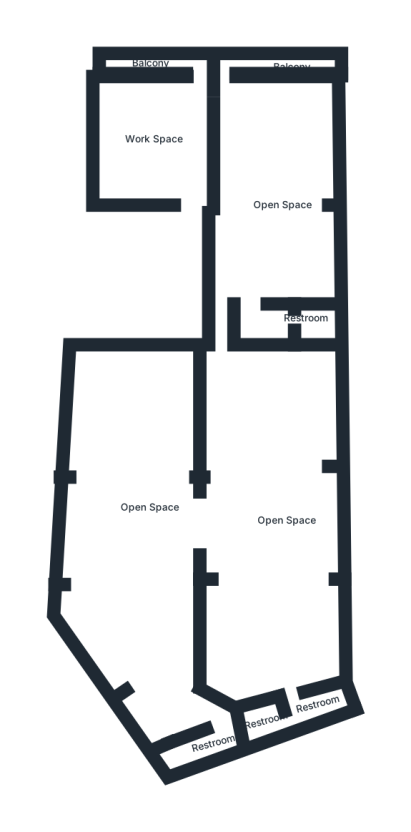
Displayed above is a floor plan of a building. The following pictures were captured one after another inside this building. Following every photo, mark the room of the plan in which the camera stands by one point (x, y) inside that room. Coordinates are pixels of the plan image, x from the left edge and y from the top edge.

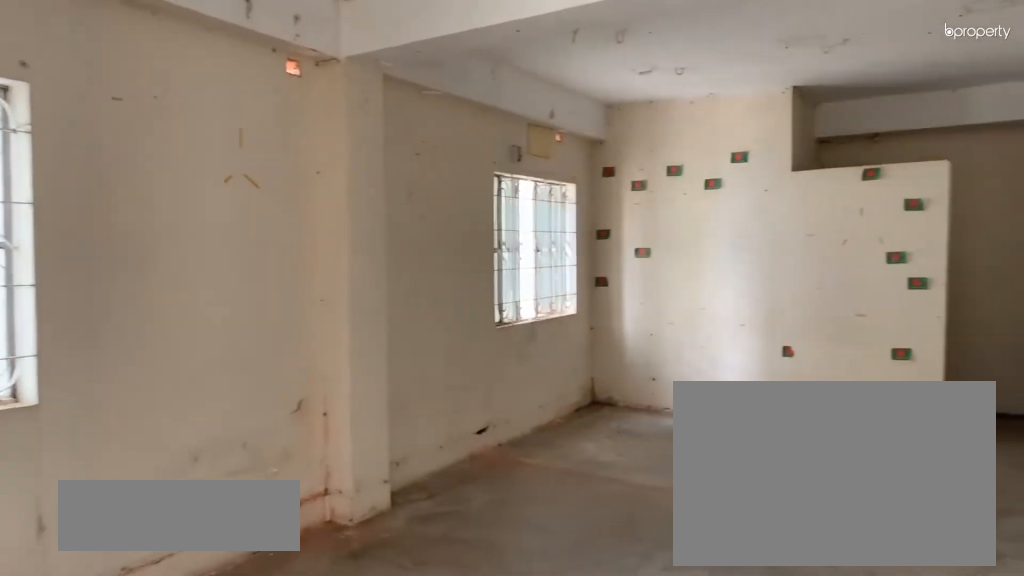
(283, 201)
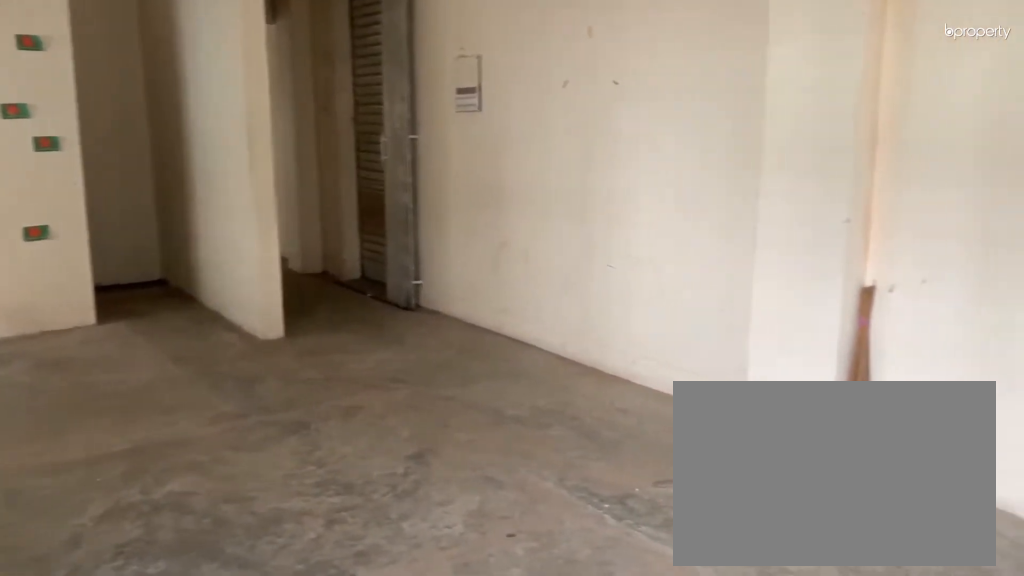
(283, 201)
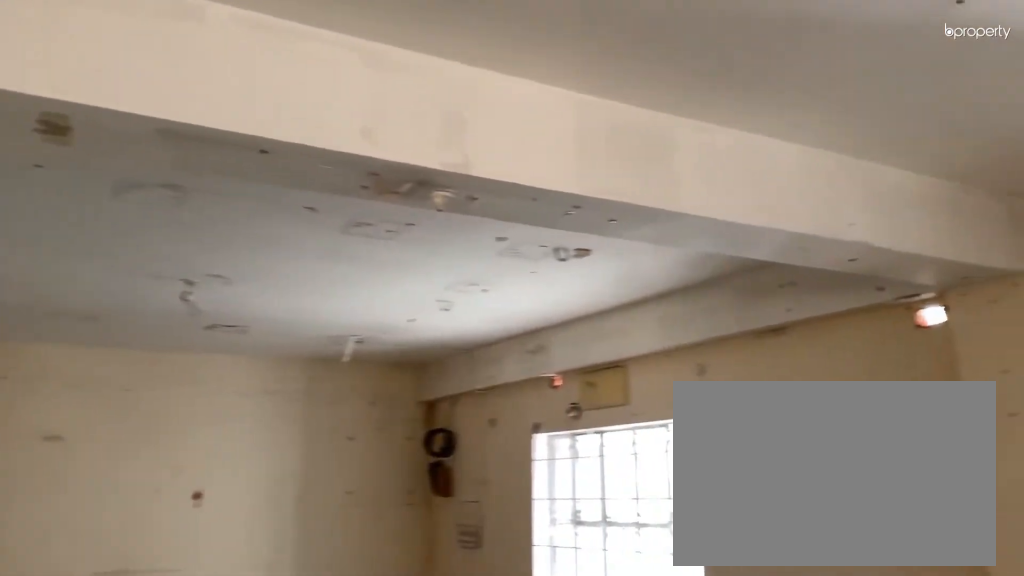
(268, 542)
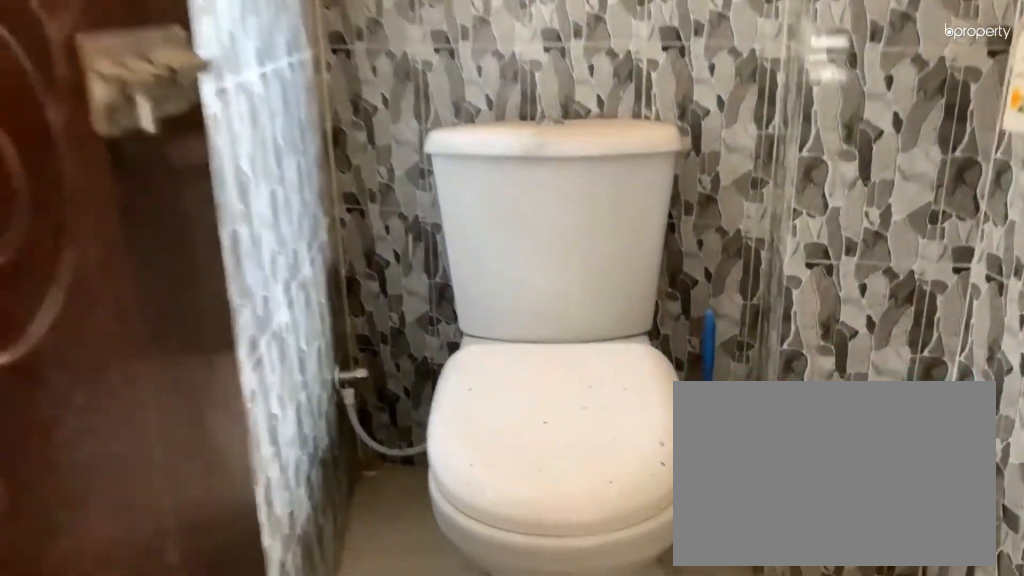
(316, 712)
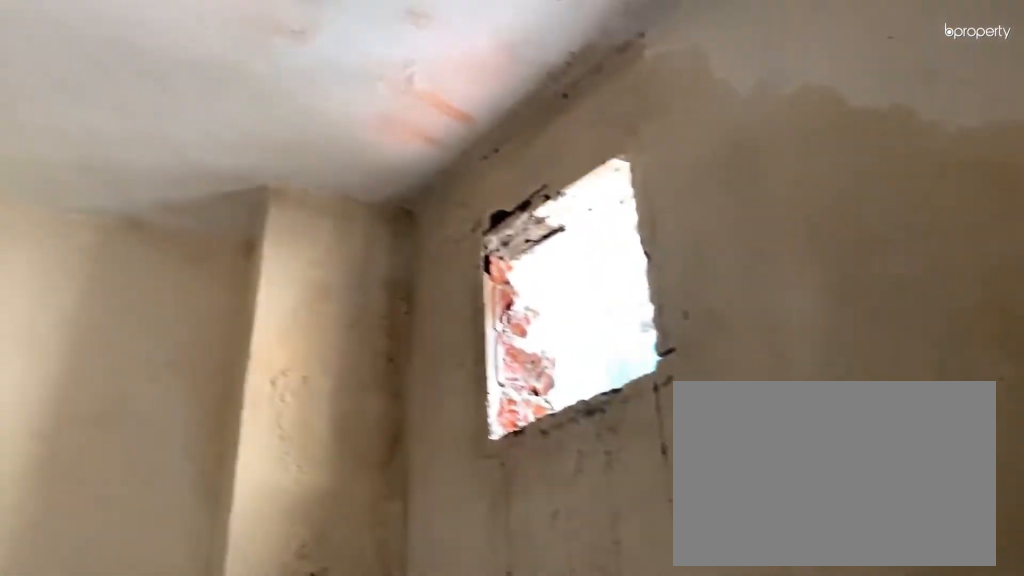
(316, 712)
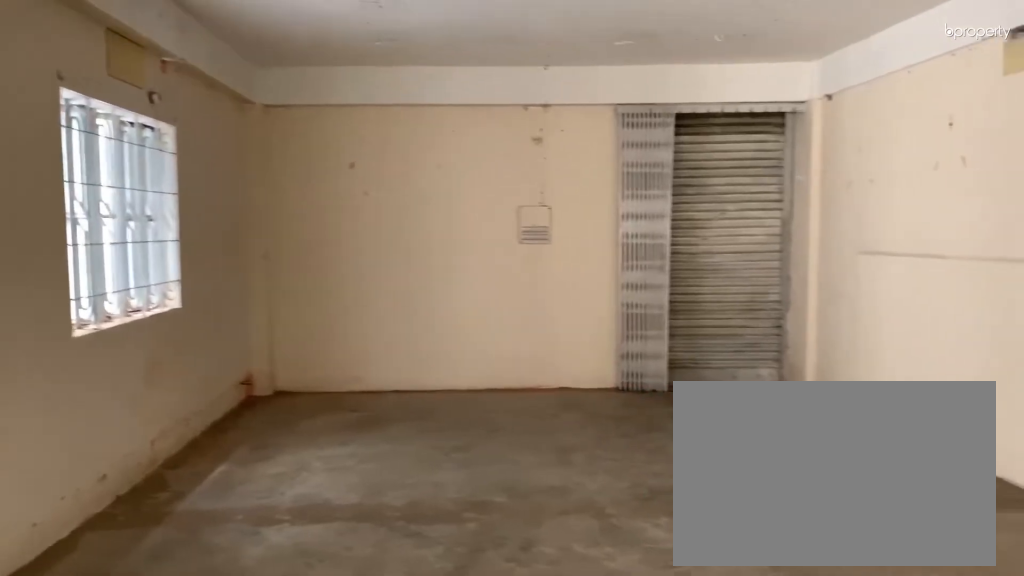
(129, 531)
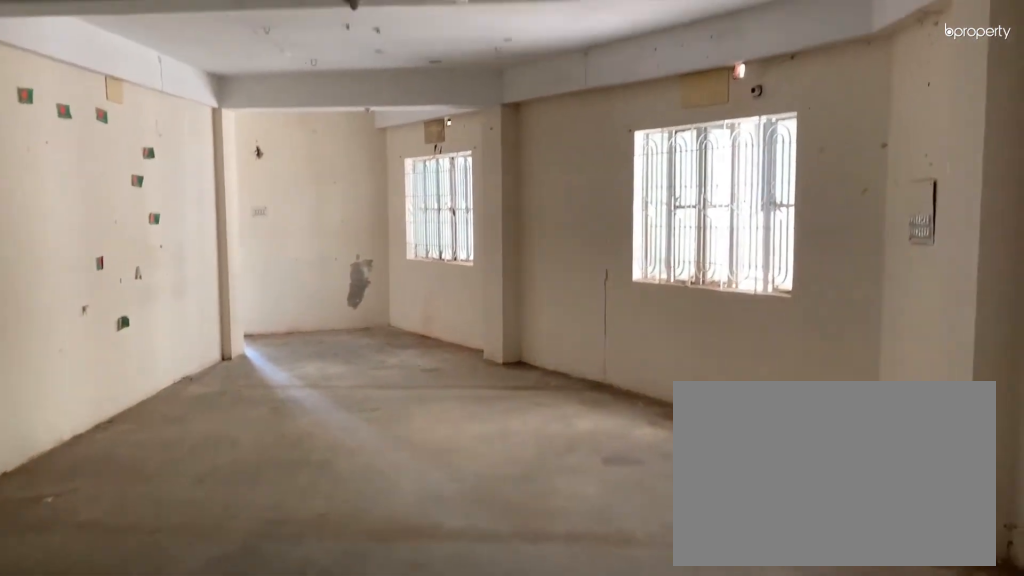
(129, 531)
